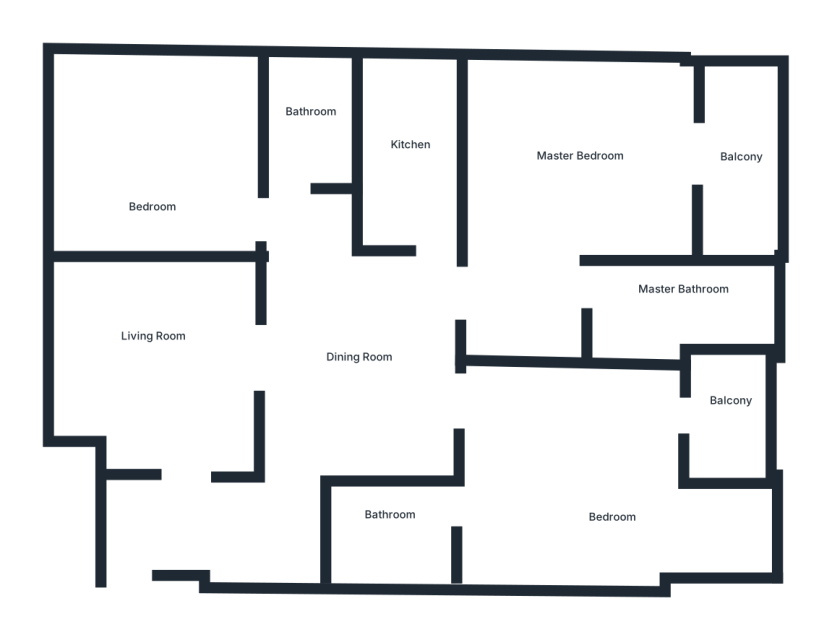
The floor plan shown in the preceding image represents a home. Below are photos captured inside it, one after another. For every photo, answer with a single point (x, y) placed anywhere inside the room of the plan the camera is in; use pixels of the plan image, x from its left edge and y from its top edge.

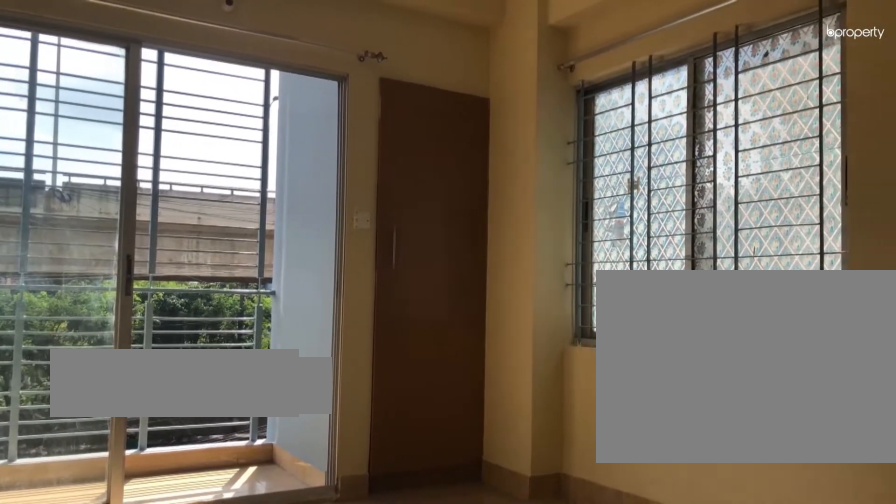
(600, 492)
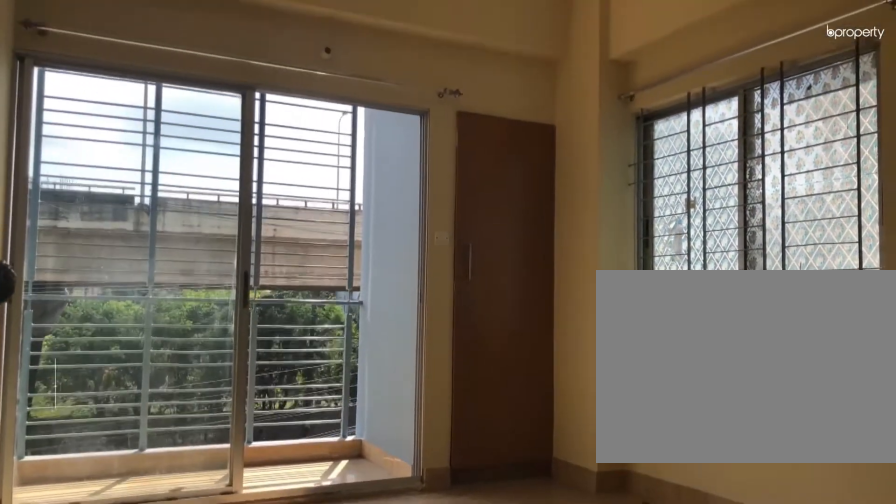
(601, 491)
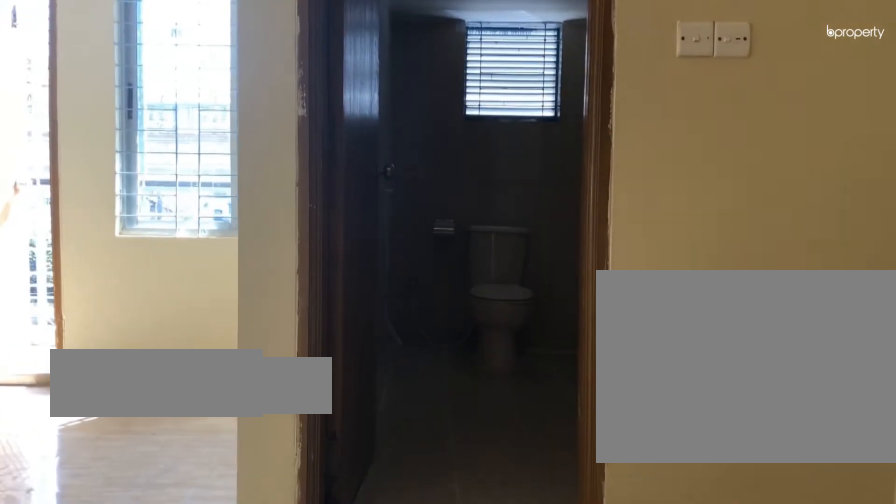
(516, 295)
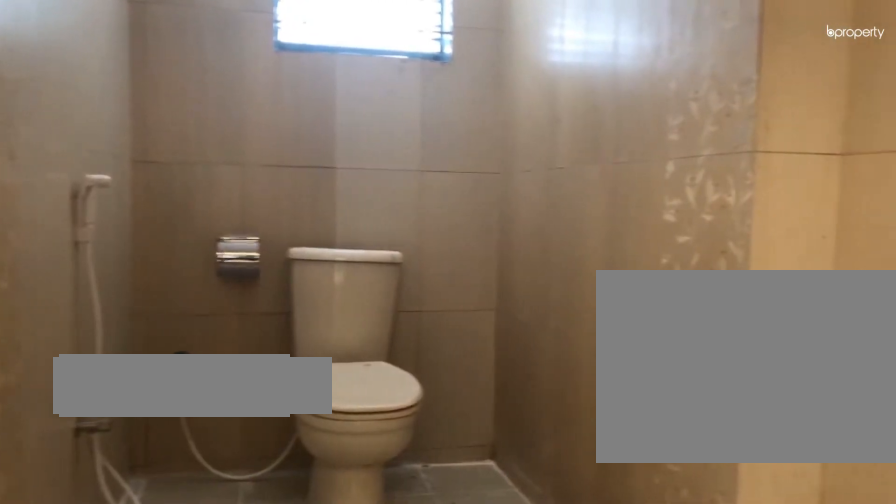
(664, 301)
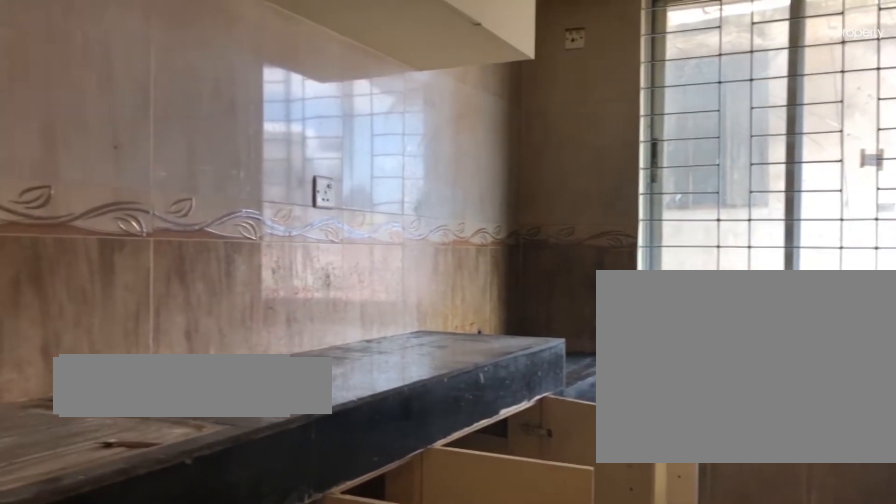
(411, 154)
